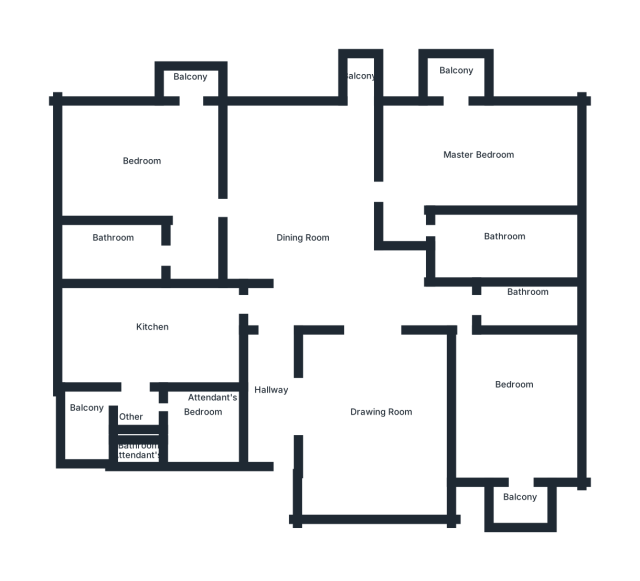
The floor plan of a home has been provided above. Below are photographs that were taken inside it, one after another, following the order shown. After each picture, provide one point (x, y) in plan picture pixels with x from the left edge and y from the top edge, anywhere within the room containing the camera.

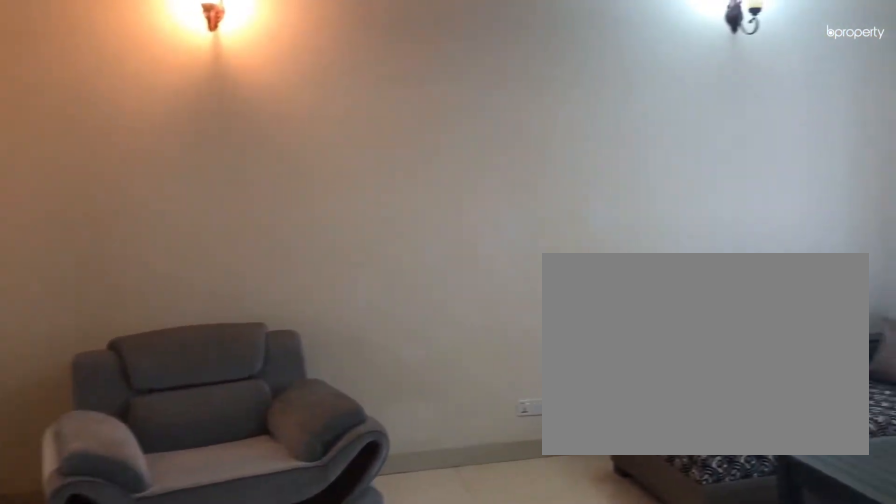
(371, 417)
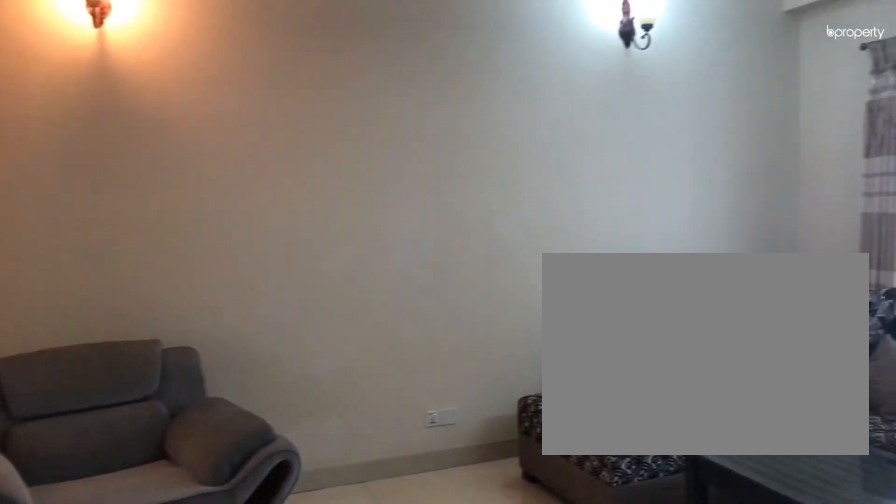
(371, 417)
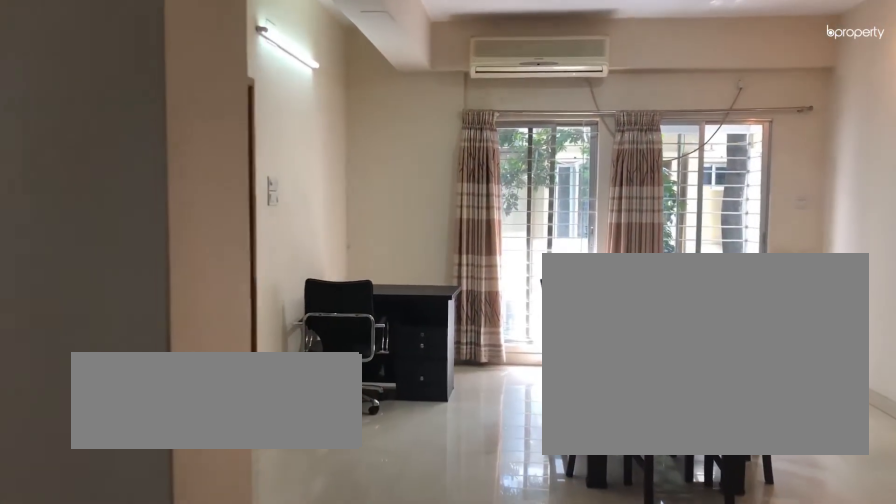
(297, 294)
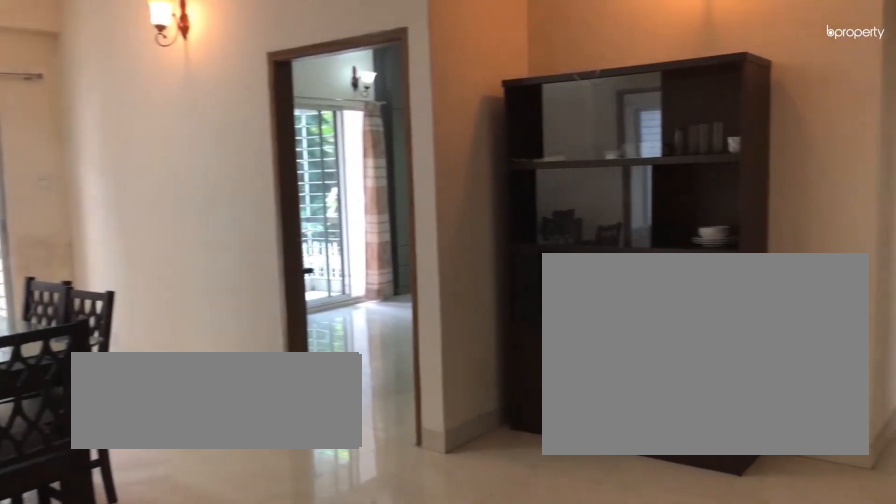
(302, 197)
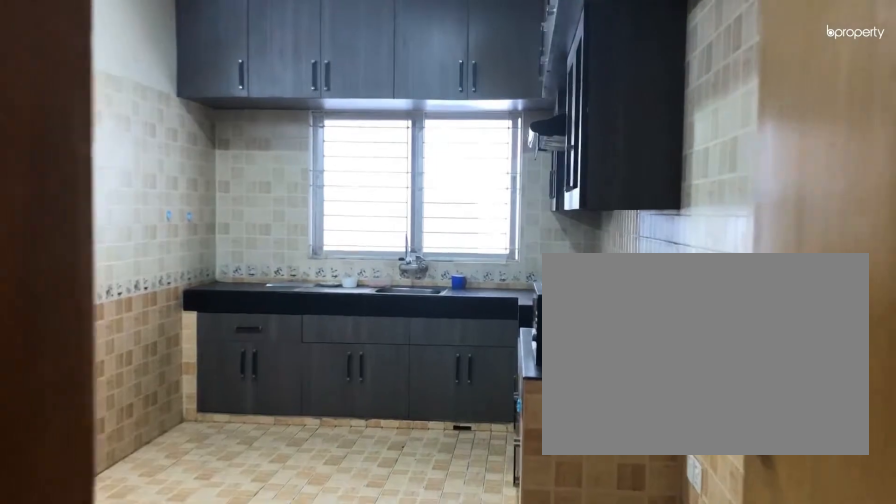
(243, 303)
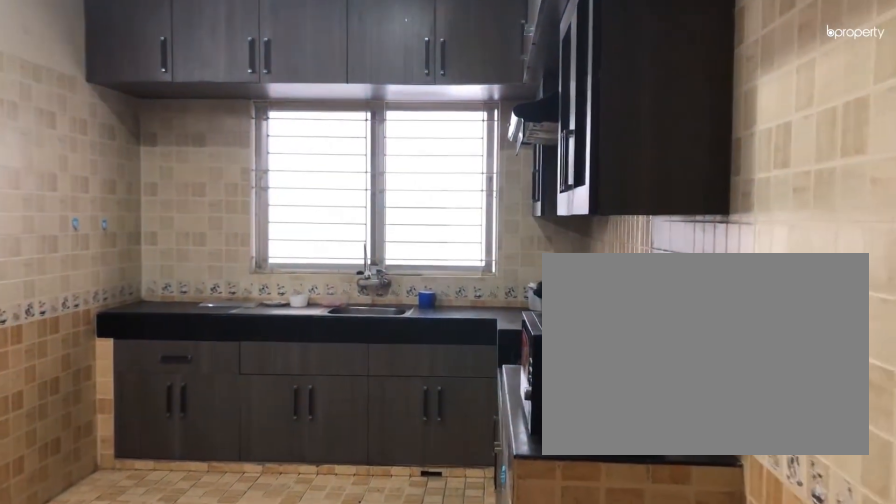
(155, 340)
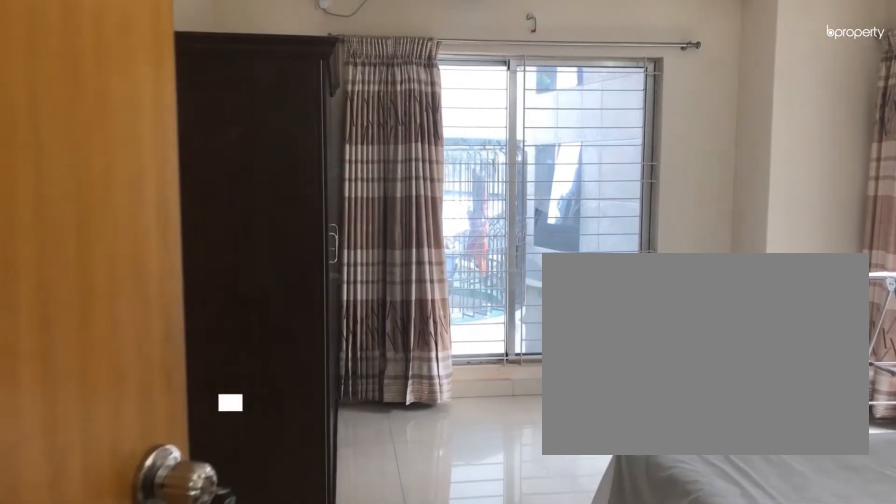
(151, 162)
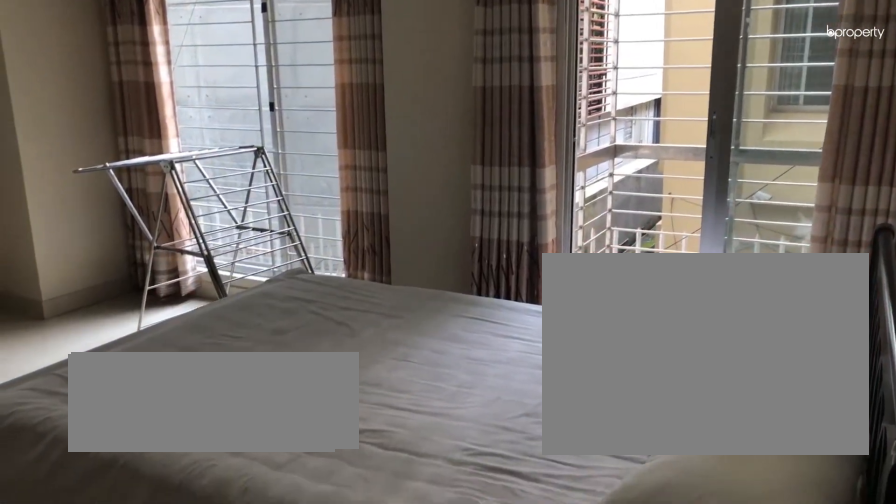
(177, 174)
